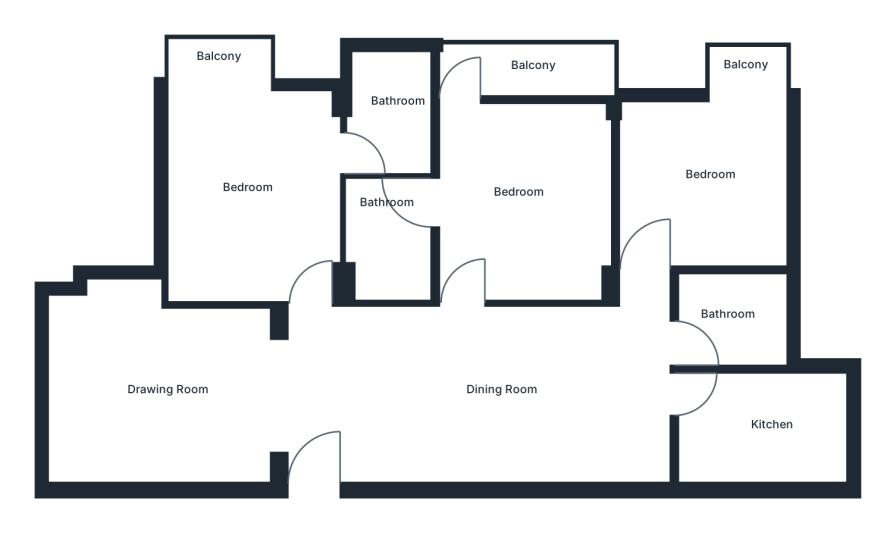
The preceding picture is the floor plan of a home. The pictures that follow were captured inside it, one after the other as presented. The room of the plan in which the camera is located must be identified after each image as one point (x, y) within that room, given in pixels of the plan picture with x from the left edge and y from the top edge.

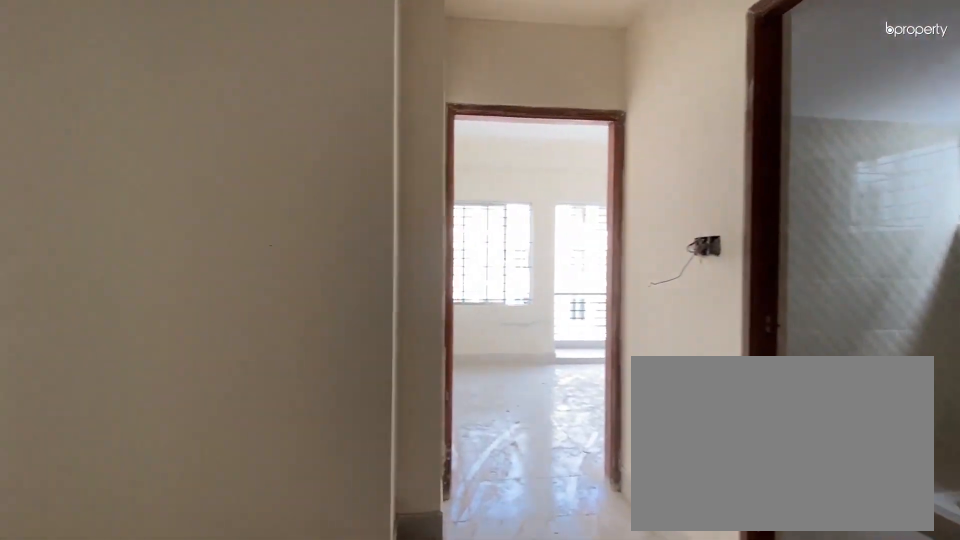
(529, 405)
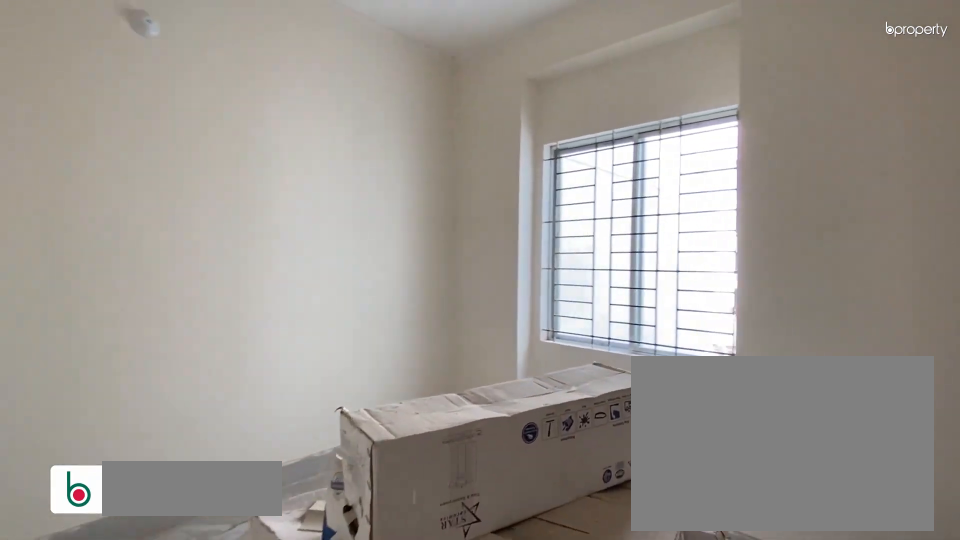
(166, 398)
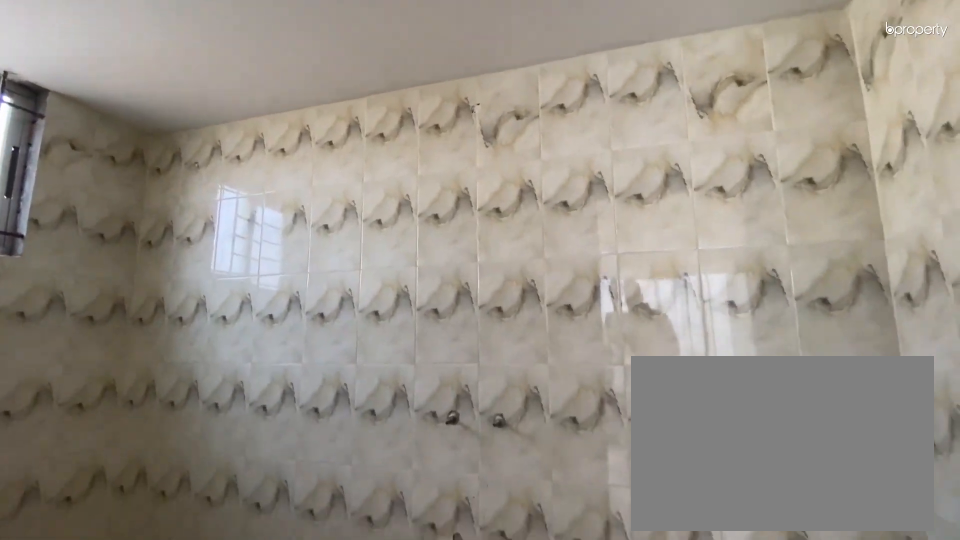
(389, 117)
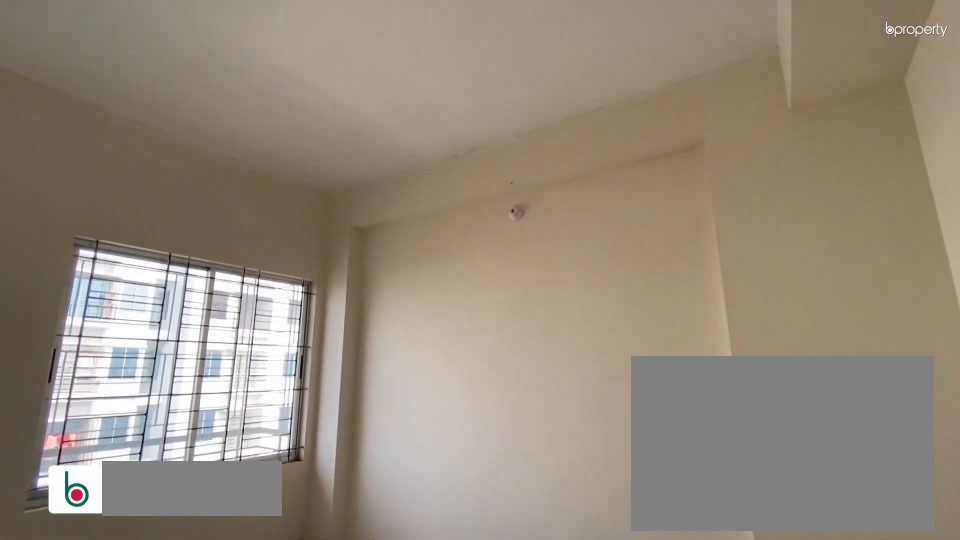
(512, 208)
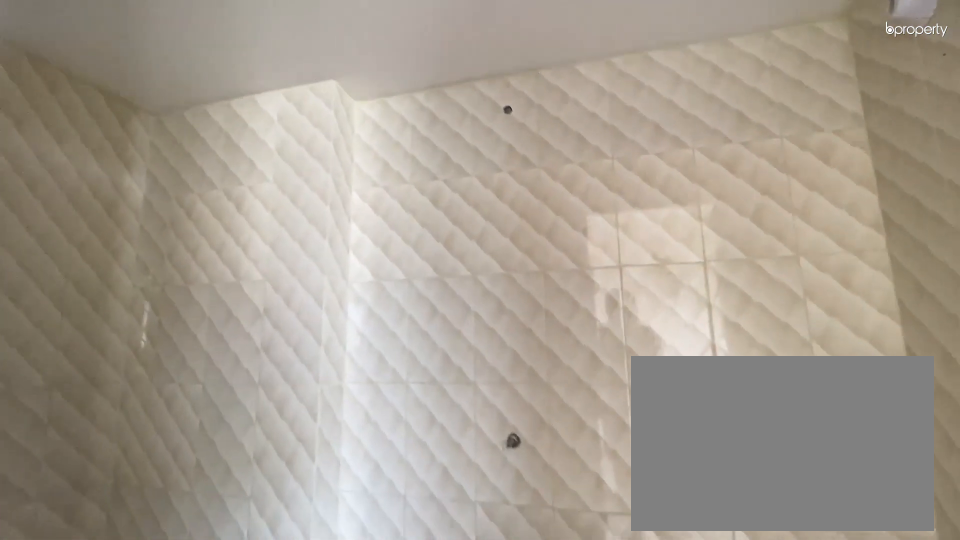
(388, 239)
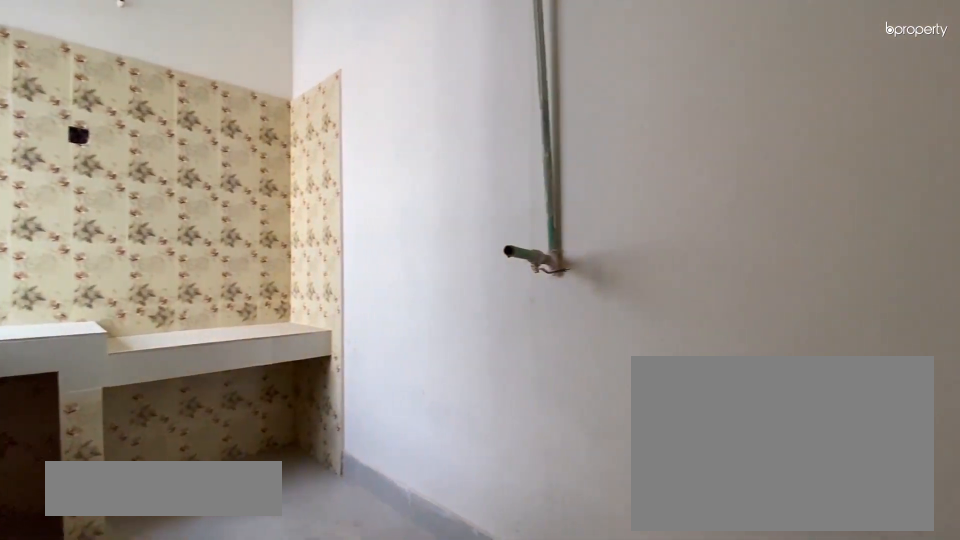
(752, 426)
